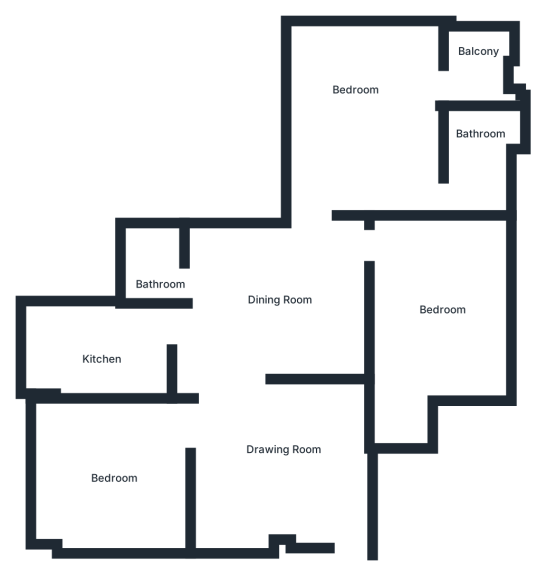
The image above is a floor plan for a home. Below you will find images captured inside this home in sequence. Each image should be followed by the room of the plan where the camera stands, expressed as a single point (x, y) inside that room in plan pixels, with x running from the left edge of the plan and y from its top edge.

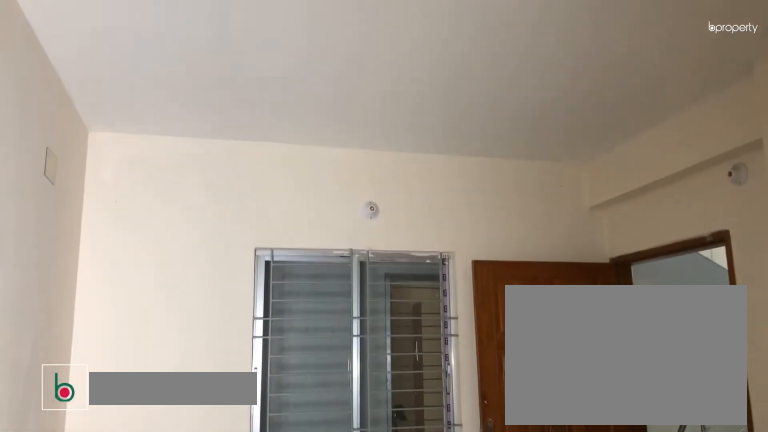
(256, 451)
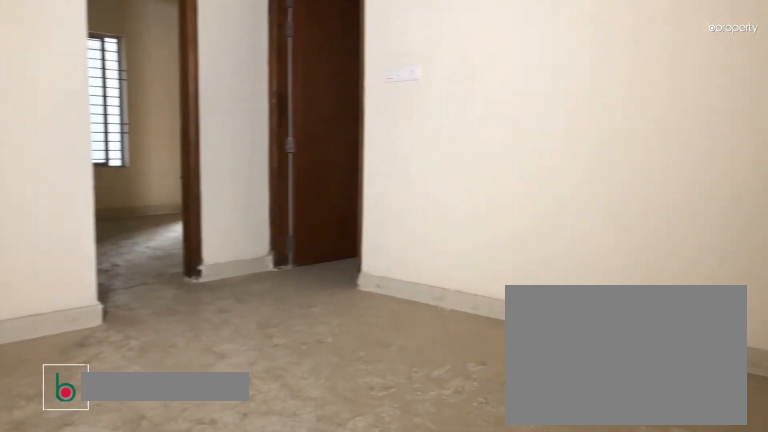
(282, 304)
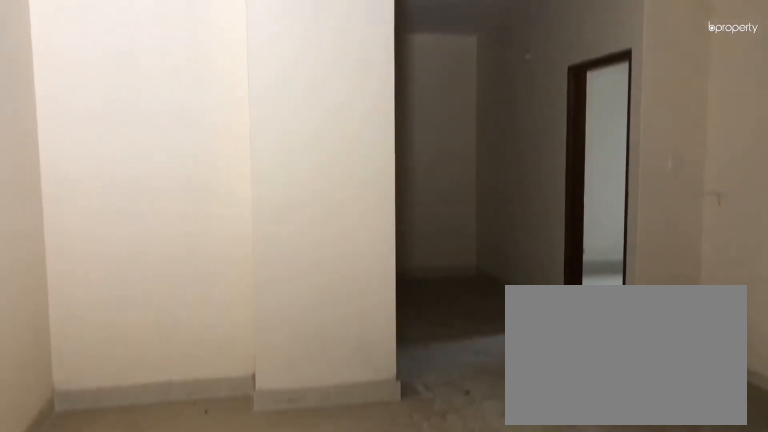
(277, 309)
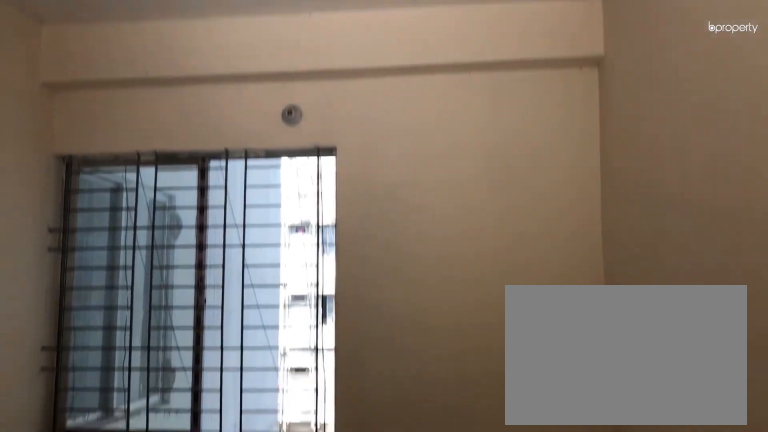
(120, 461)
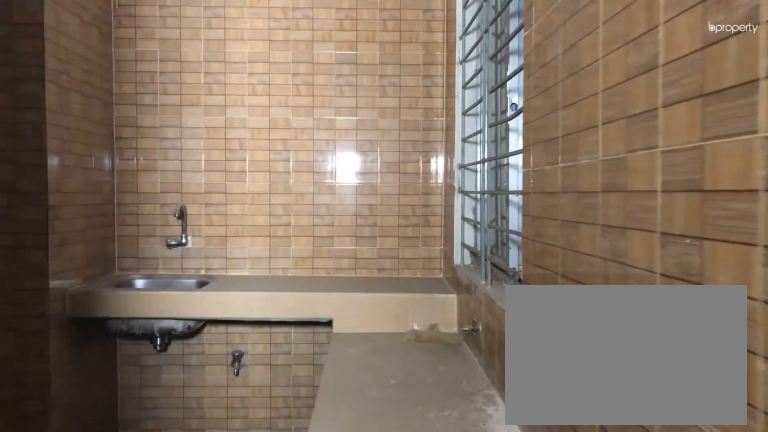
(100, 353)
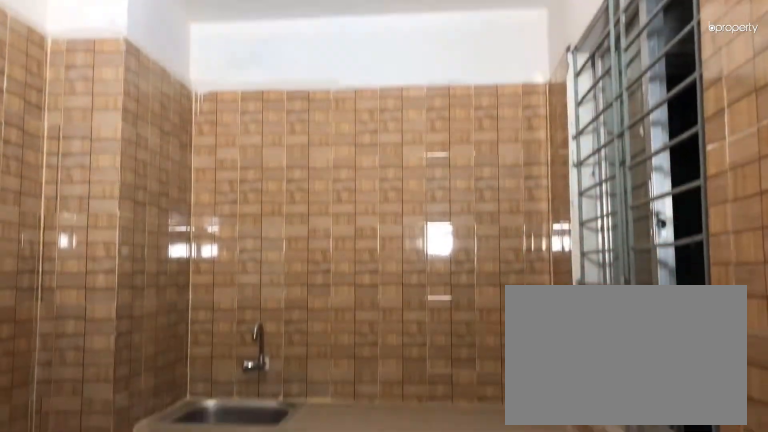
(100, 353)
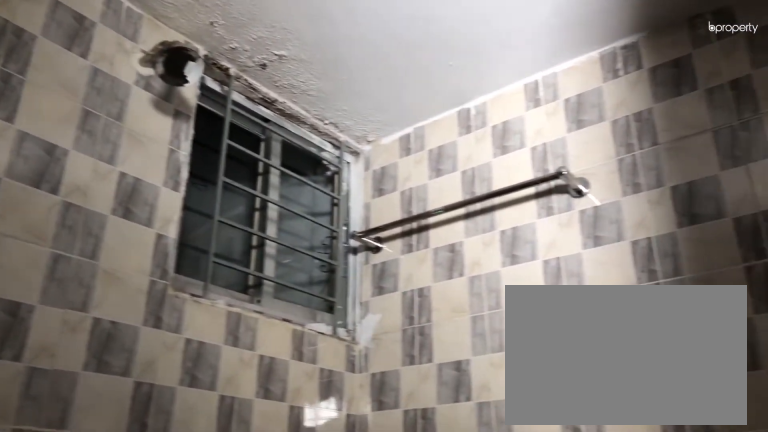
(152, 264)
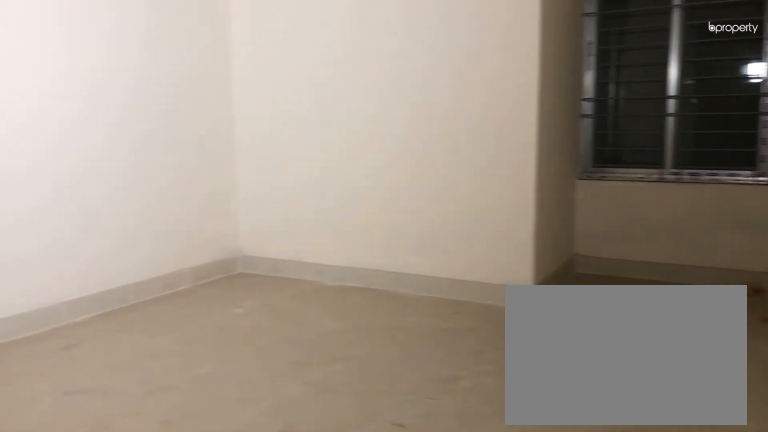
(437, 306)
